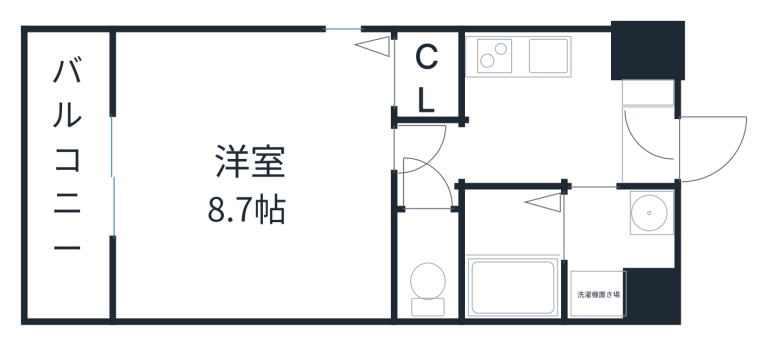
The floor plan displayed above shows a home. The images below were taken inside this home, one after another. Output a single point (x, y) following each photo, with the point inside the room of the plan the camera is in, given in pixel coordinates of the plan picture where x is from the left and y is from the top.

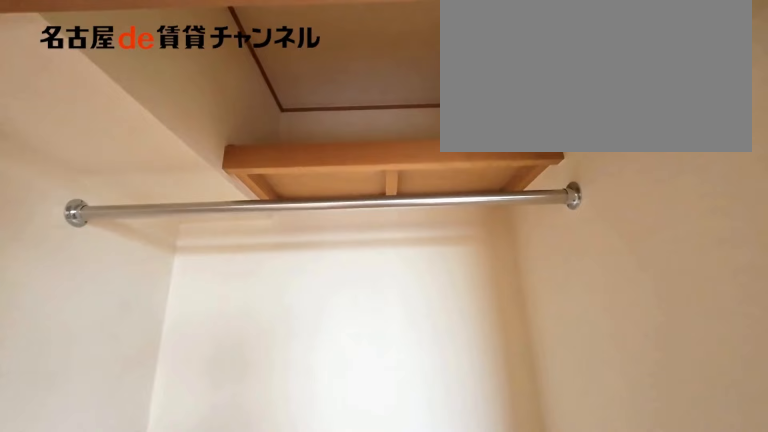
(425, 77)
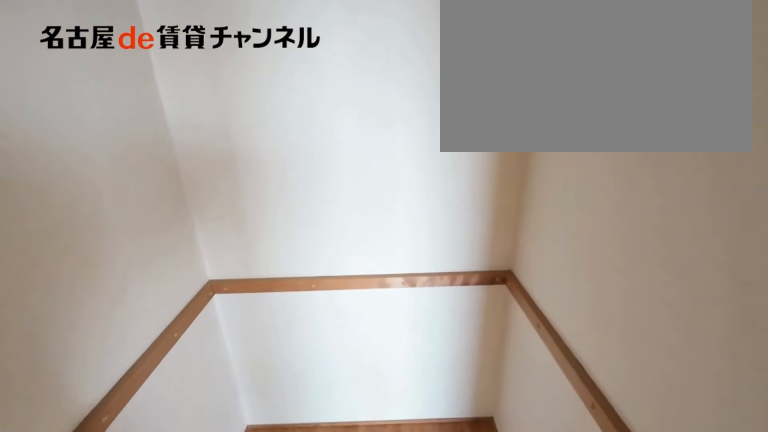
(425, 77)
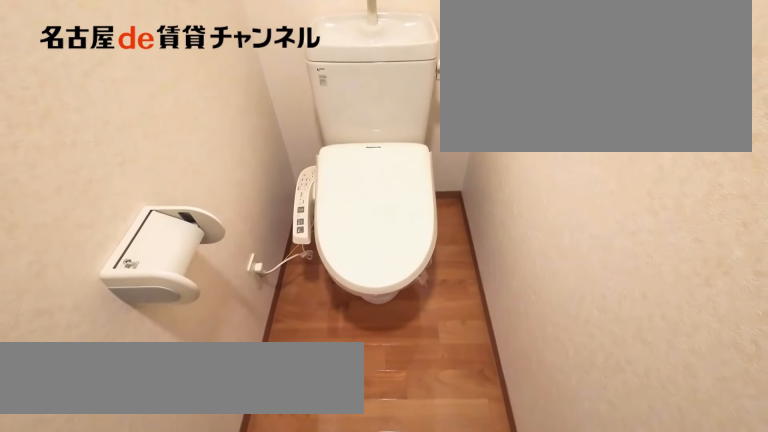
(428, 264)
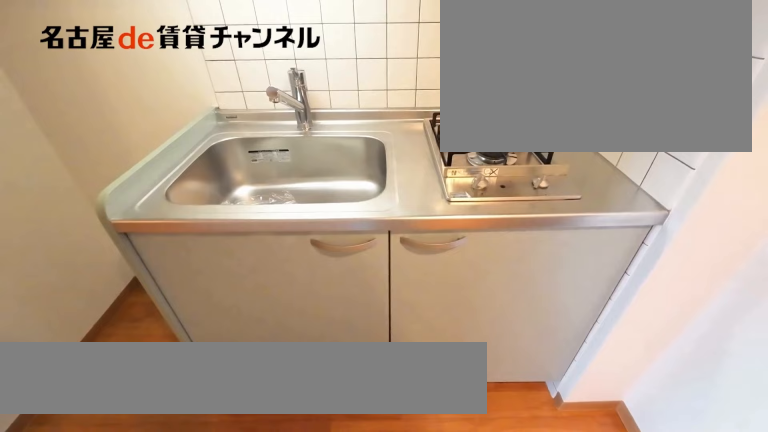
(536, 55)
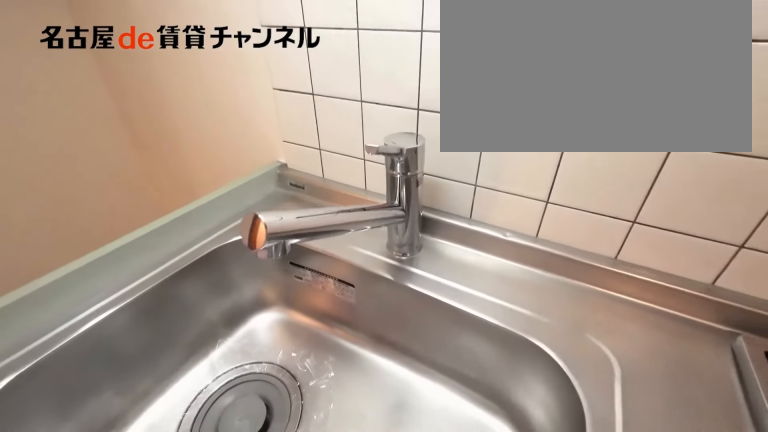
(536, 56)
